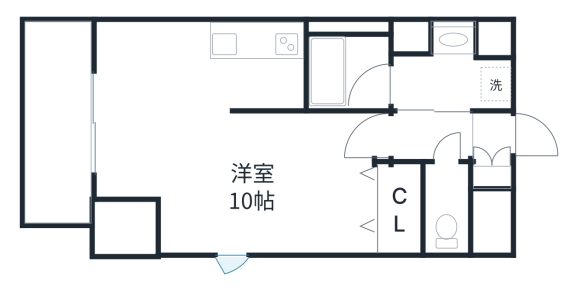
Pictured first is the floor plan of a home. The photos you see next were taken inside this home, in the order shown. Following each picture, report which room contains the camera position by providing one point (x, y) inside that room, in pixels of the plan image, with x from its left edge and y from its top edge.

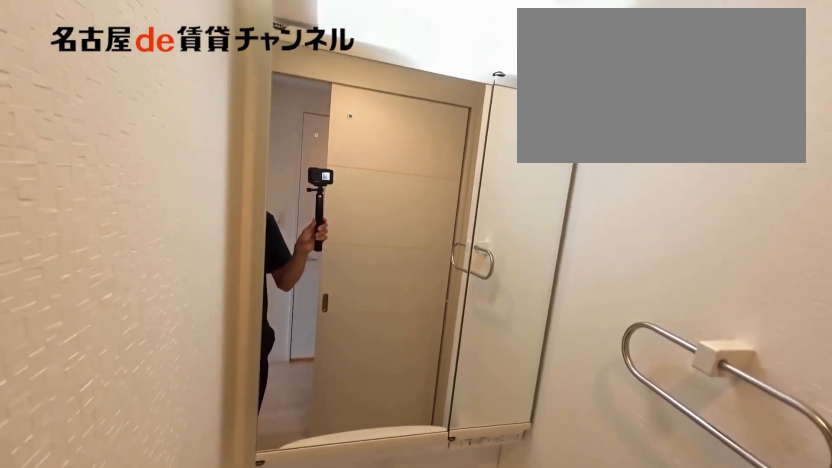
(450, 64)
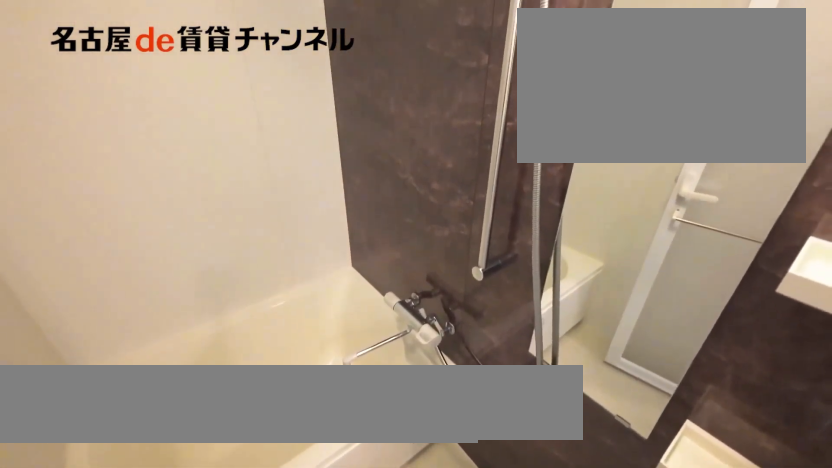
(350, 64)
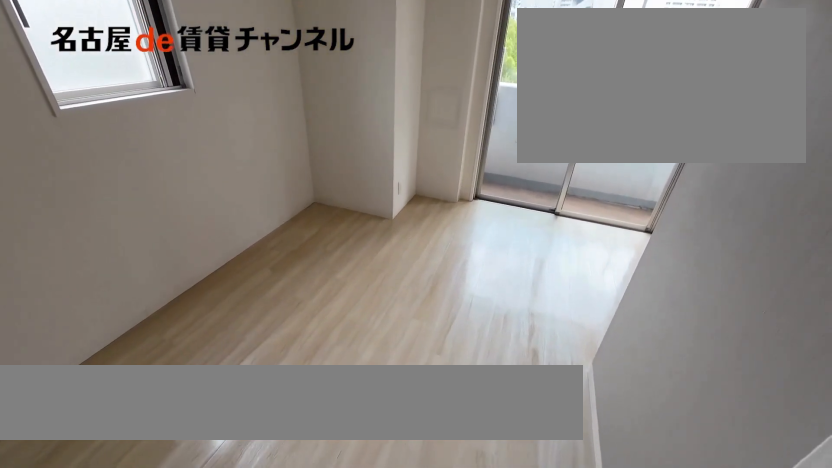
(261, 192)
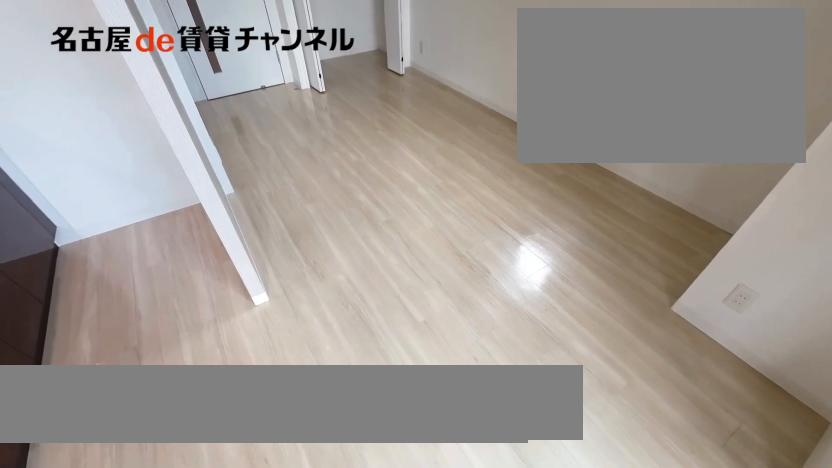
(261, 192)
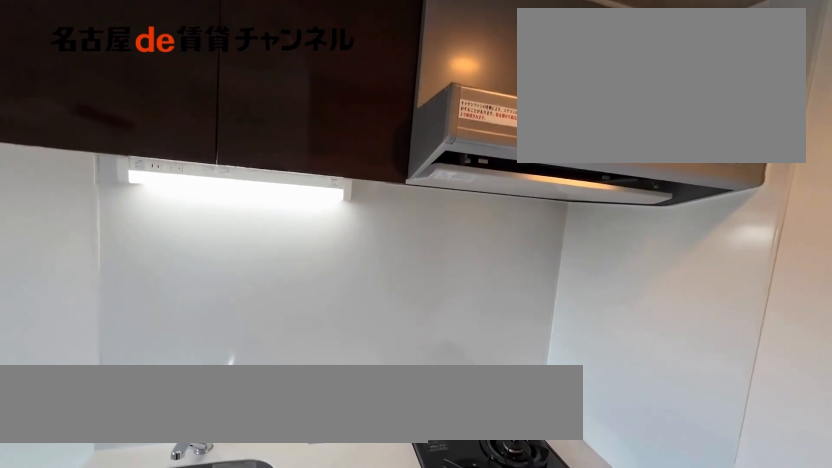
(258, 64)
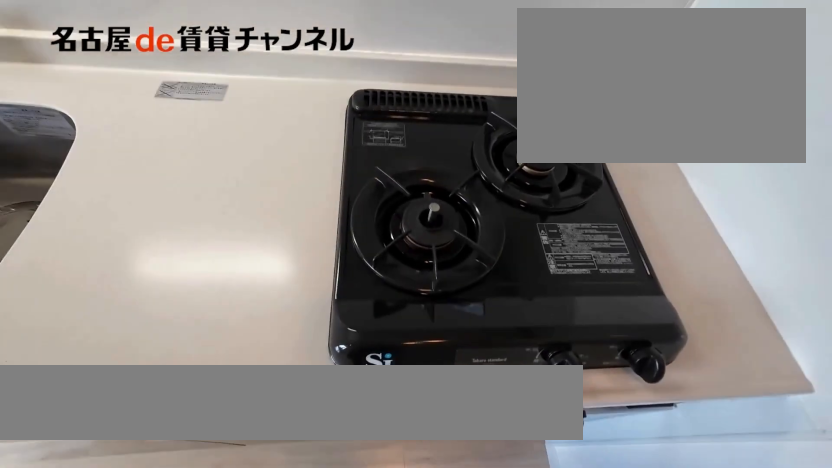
(258, 64)
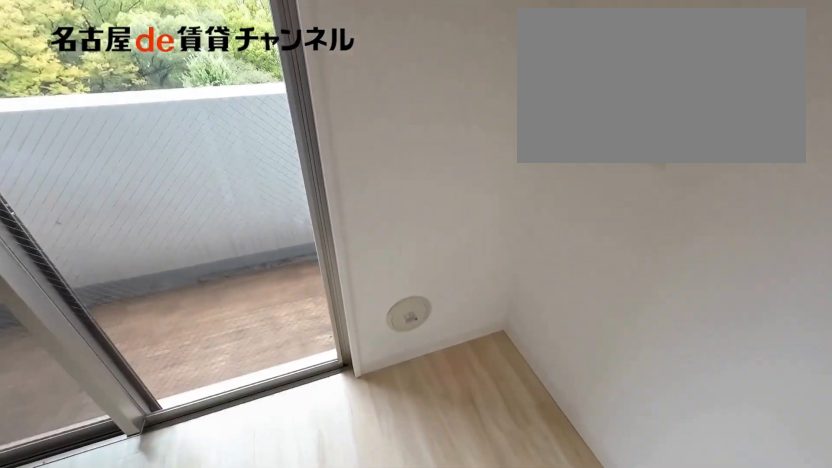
(152, 66)
